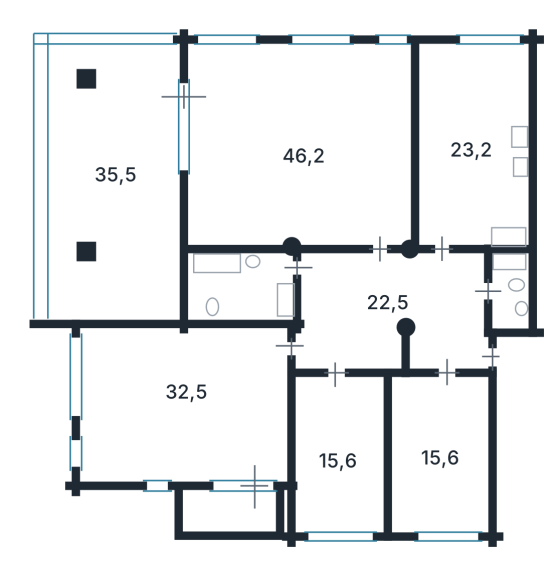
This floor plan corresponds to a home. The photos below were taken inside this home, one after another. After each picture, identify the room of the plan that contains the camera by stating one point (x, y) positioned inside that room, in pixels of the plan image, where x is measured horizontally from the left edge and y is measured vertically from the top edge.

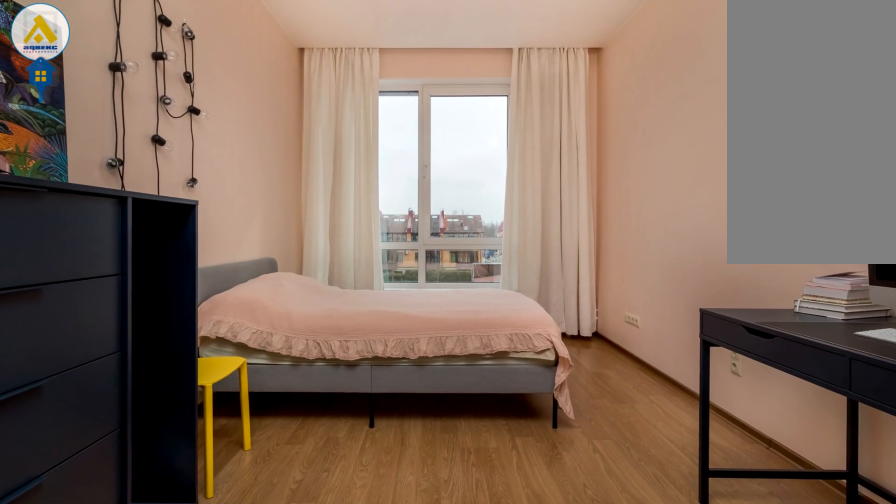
(439, 452)
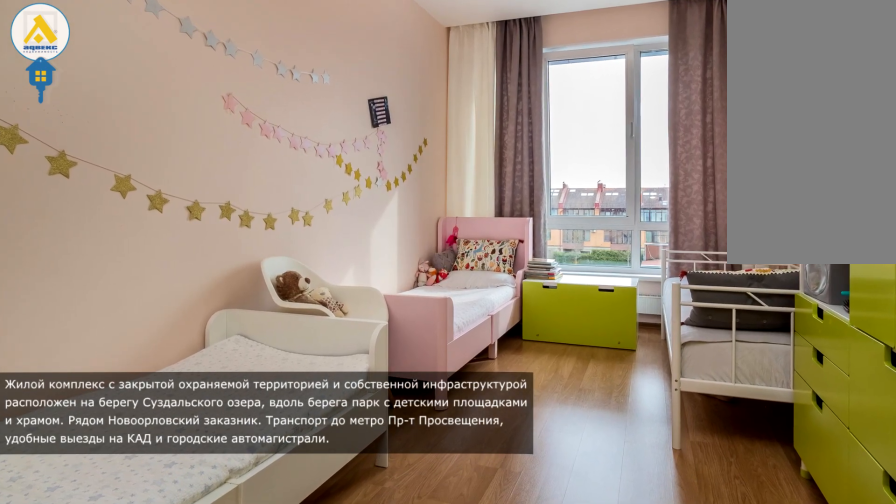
(335, 462)
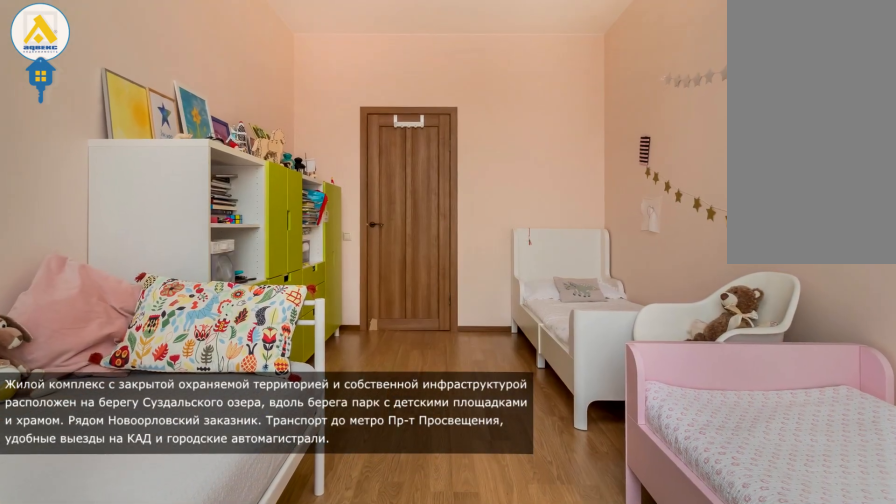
(335, 462)
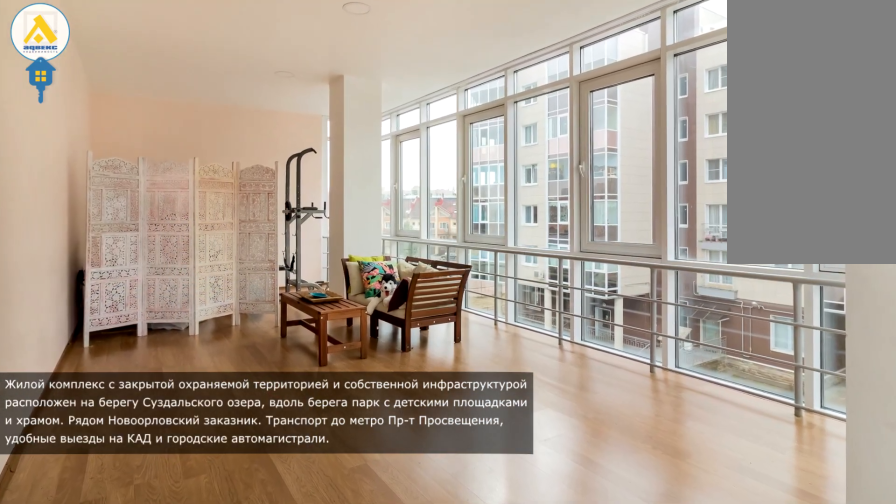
(116, 179)
